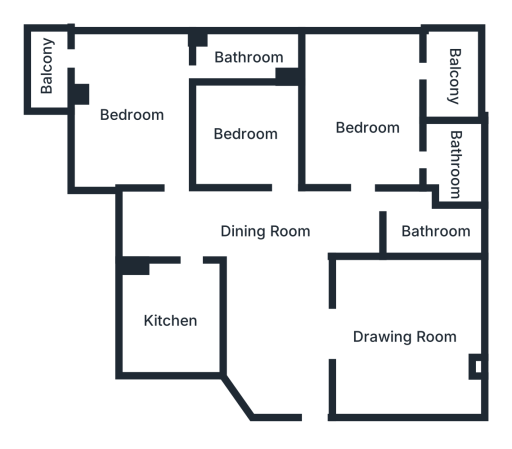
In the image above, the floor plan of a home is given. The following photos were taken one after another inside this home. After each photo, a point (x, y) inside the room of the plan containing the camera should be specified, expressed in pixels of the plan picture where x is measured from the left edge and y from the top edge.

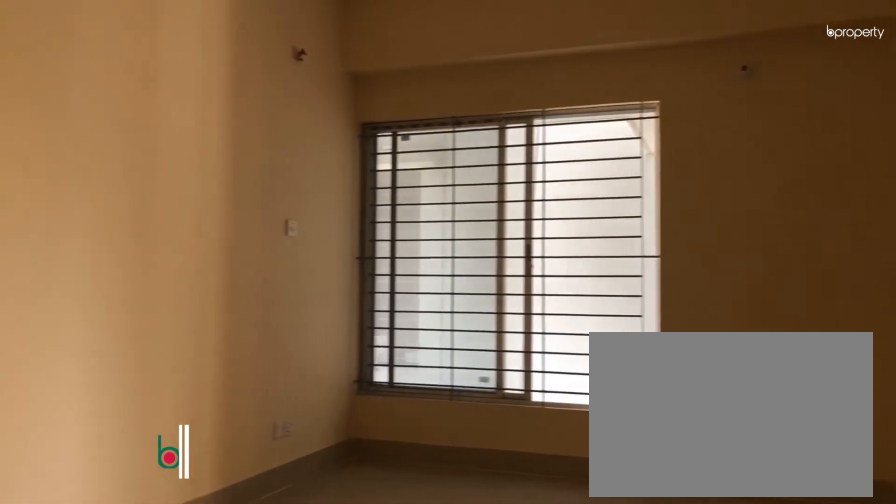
(408, 336)
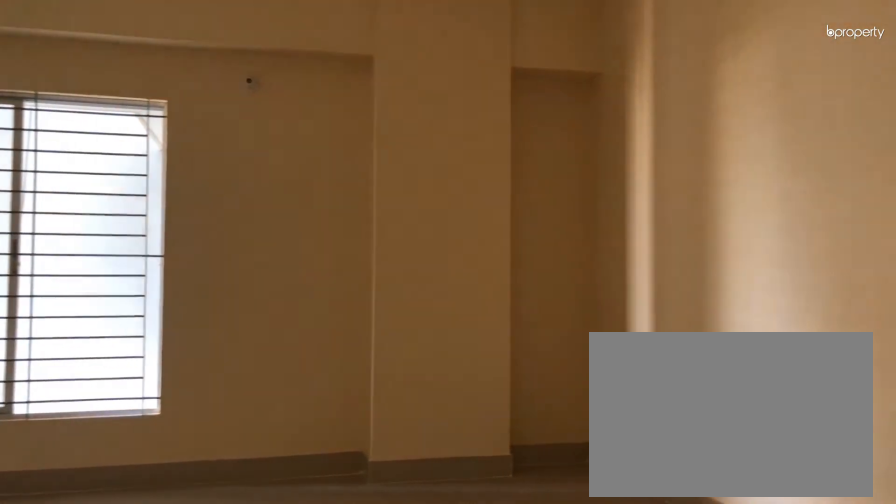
(408, 336)
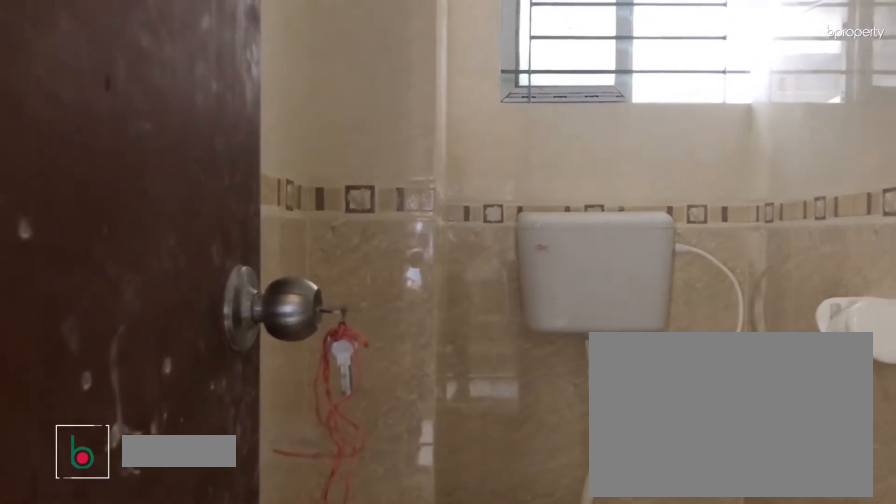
(432, 229)
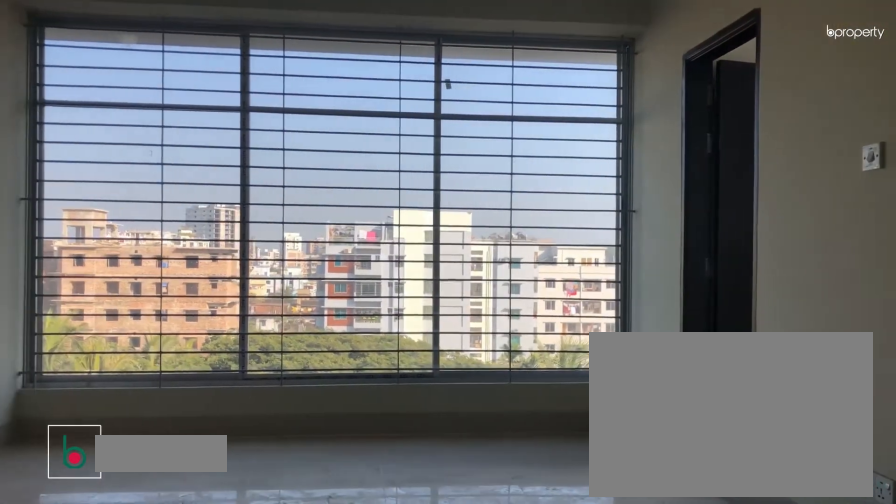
(368, 128)
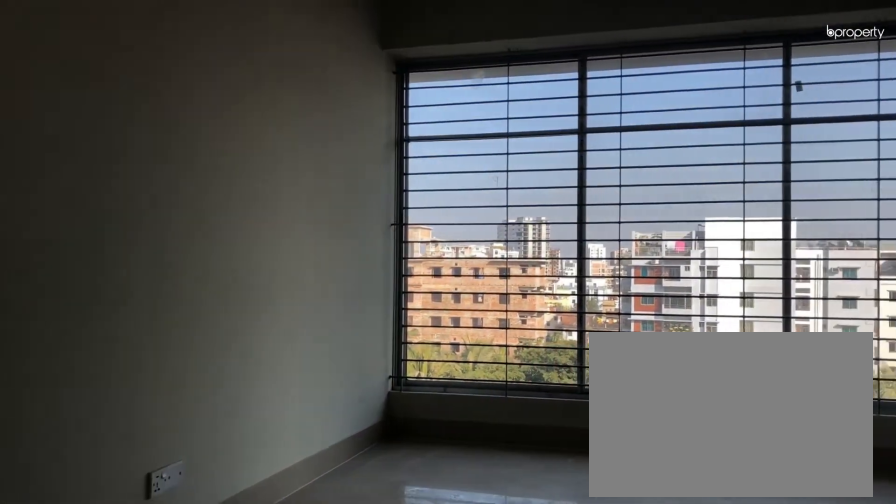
(369, 127)
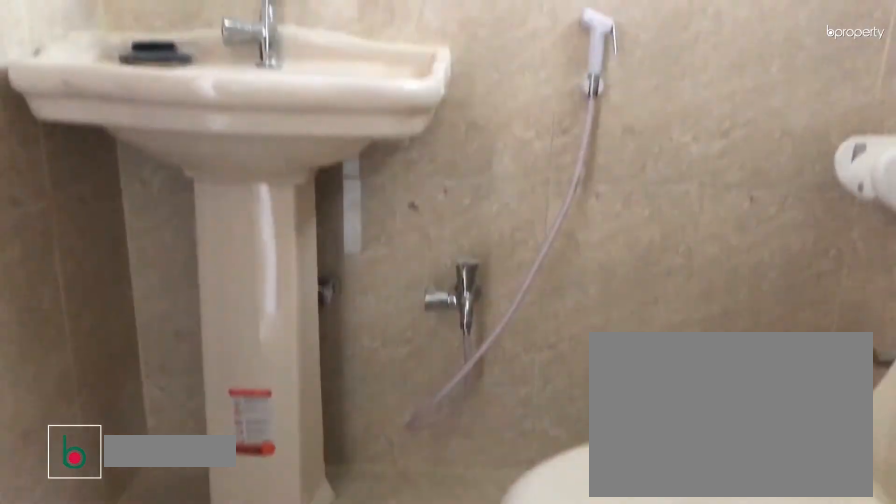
(457, 161)
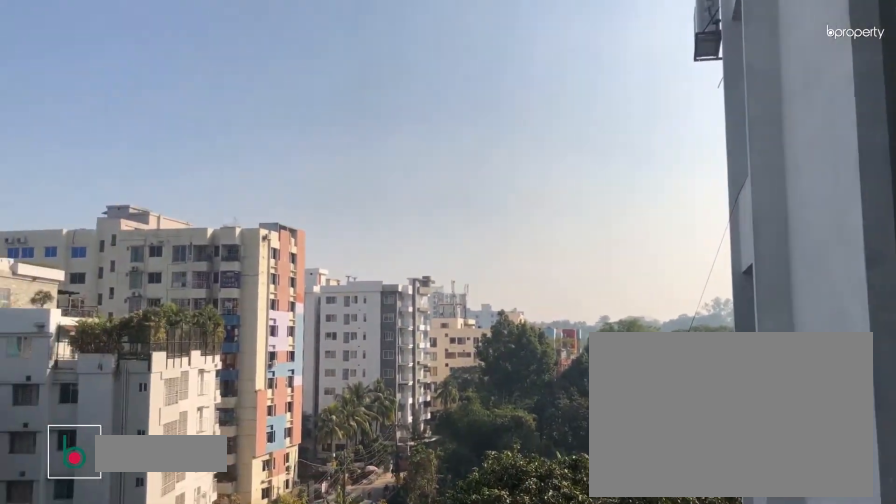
(454, 76)
